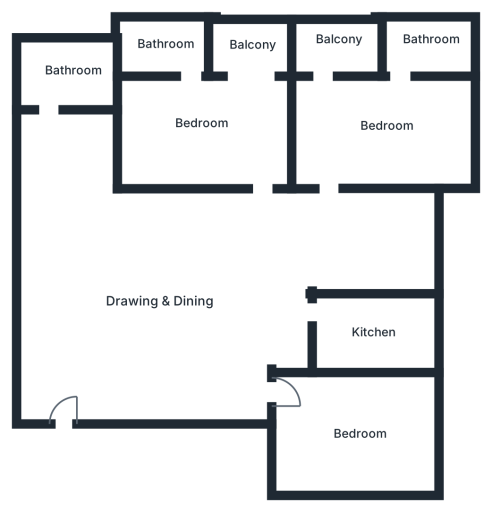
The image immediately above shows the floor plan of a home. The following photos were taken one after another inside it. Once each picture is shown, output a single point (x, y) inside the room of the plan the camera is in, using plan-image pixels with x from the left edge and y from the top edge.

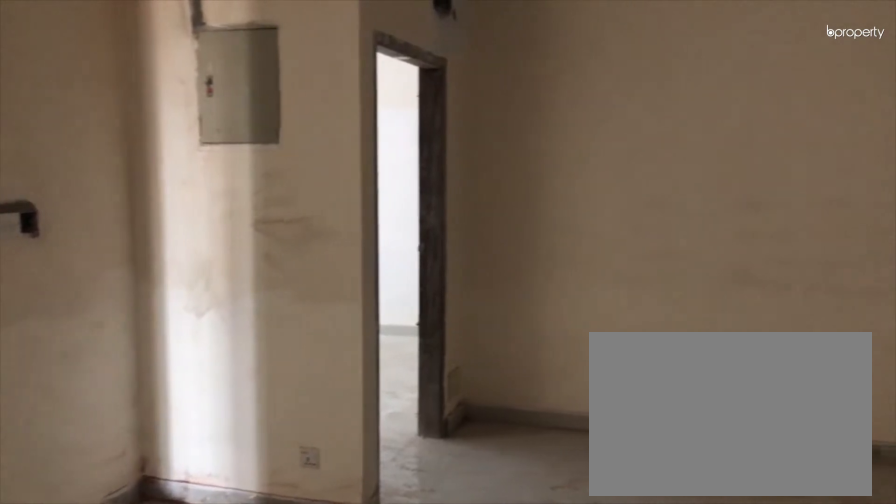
(155, 288)
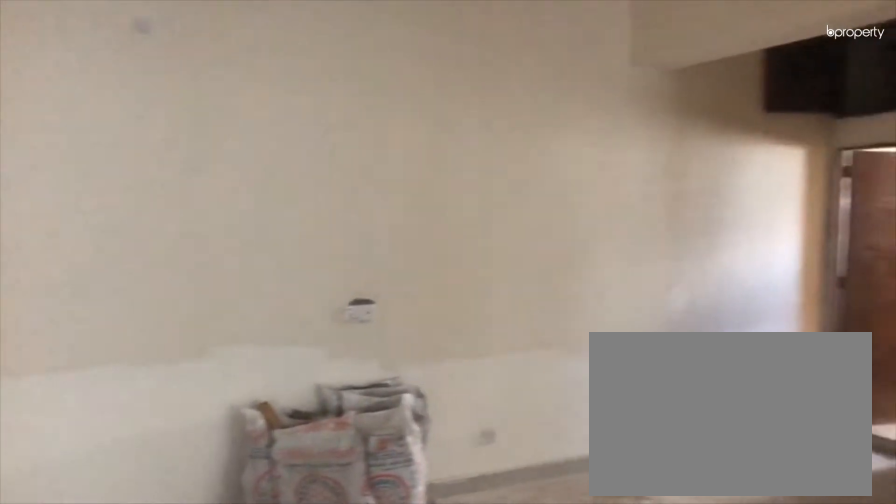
(155, 288)
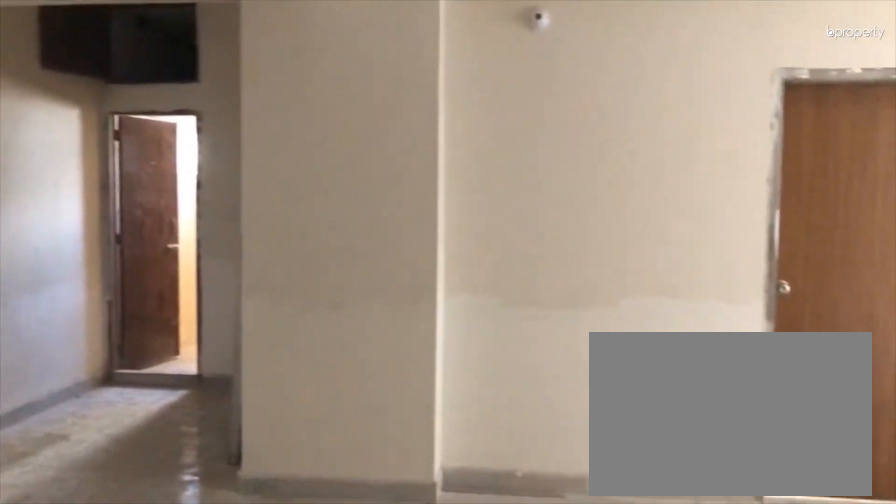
(155, 288)
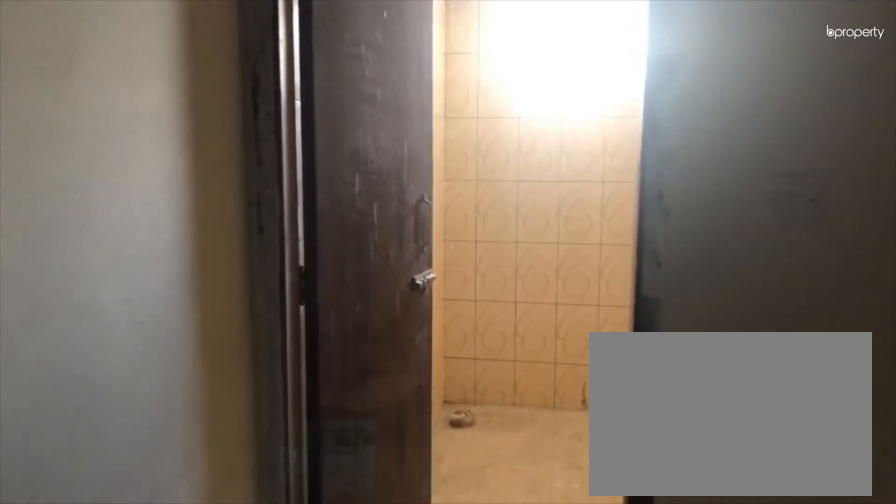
(73, 71)
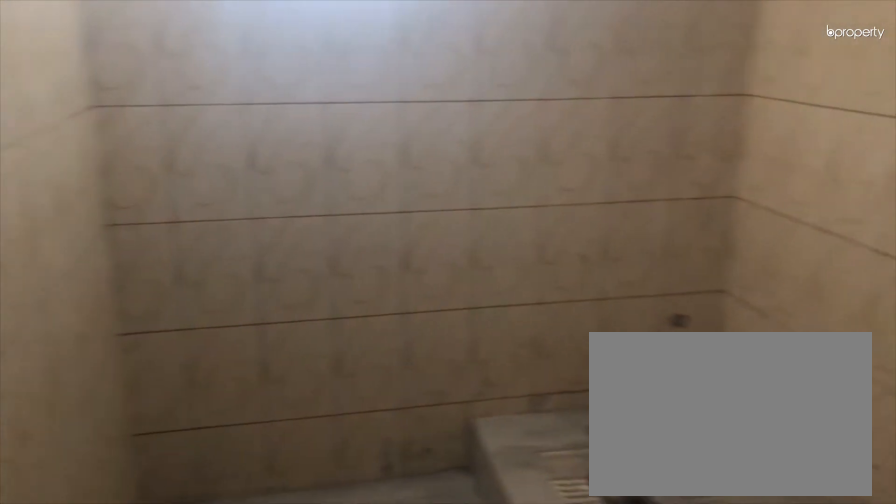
(73, 71)
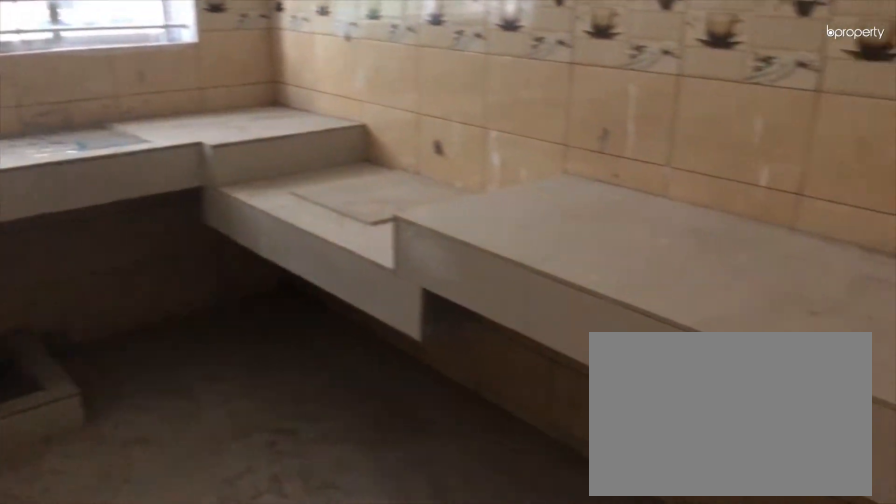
(374, 334)
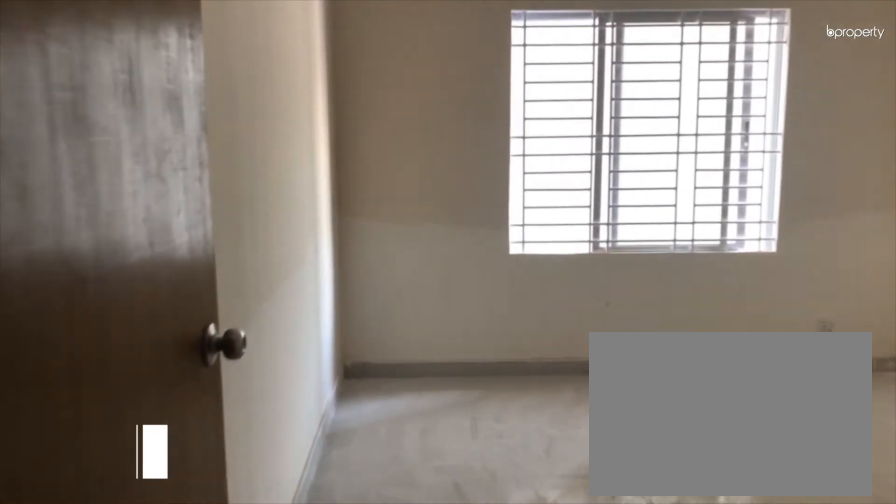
(355, 433)
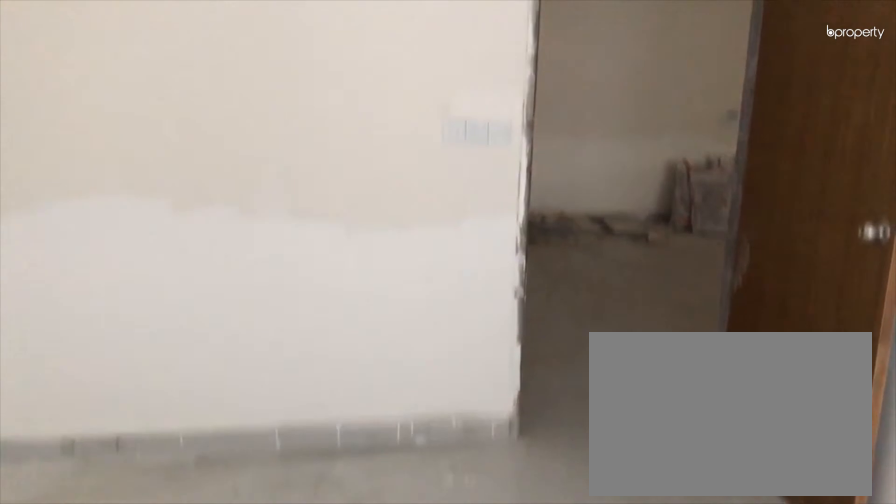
(355, 433)
